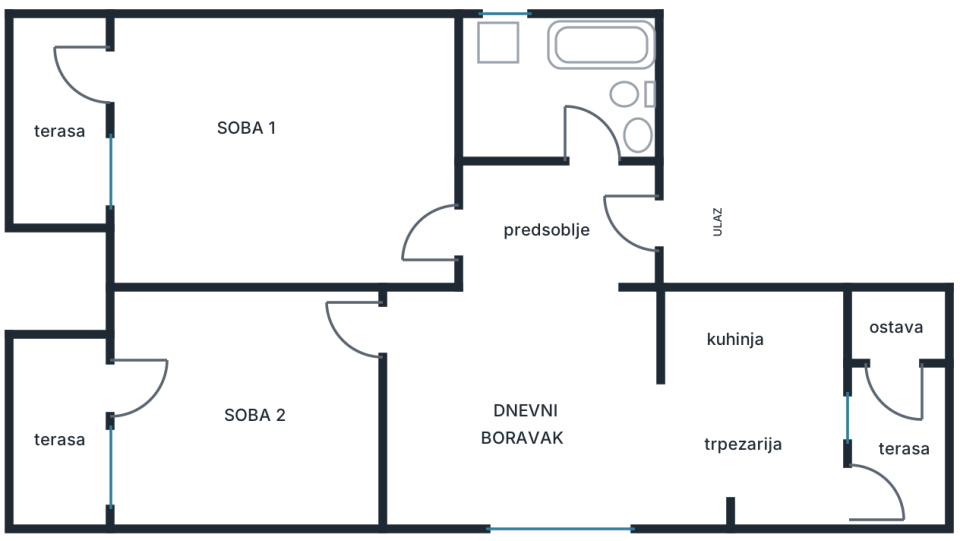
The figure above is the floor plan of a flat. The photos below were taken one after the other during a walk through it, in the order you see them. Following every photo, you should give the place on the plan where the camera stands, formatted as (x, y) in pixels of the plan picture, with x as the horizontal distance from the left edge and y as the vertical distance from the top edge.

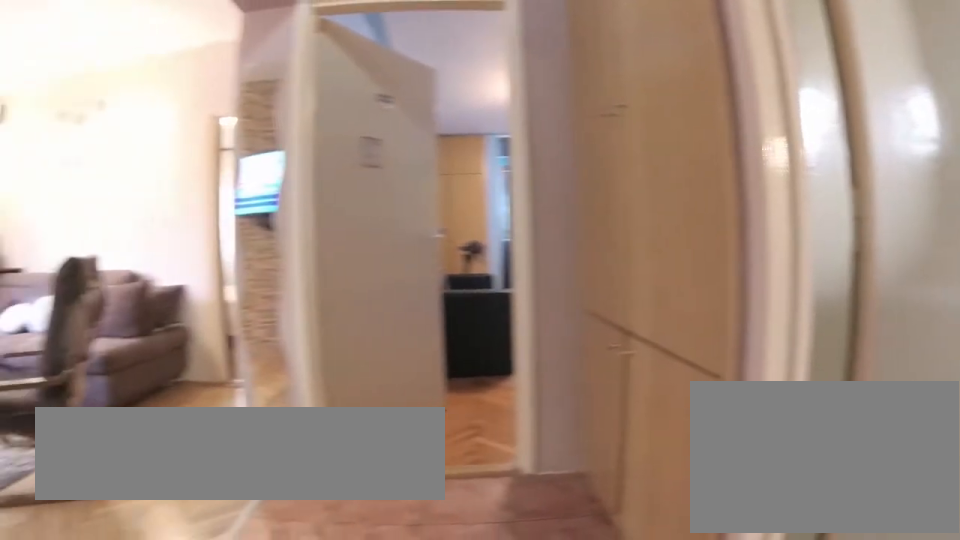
(637, 207)
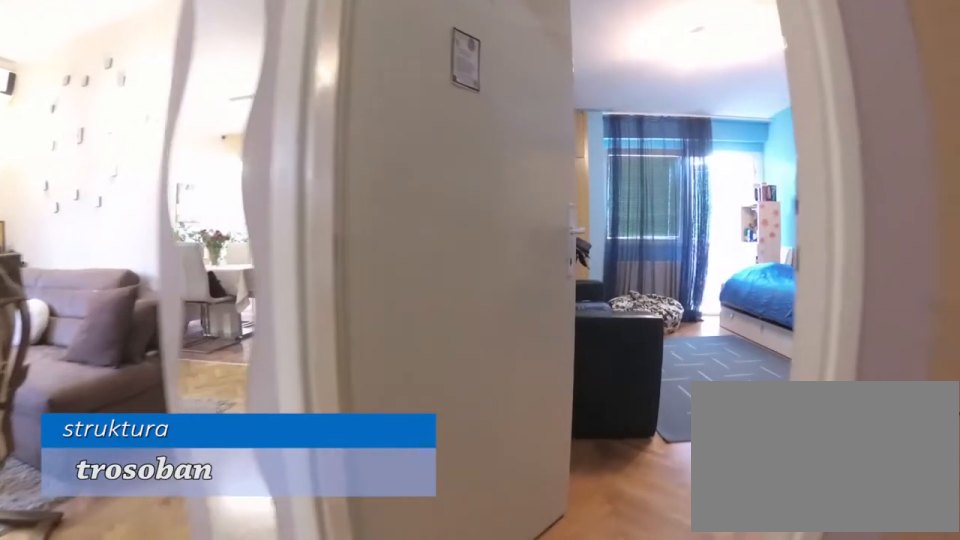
(536, 212)
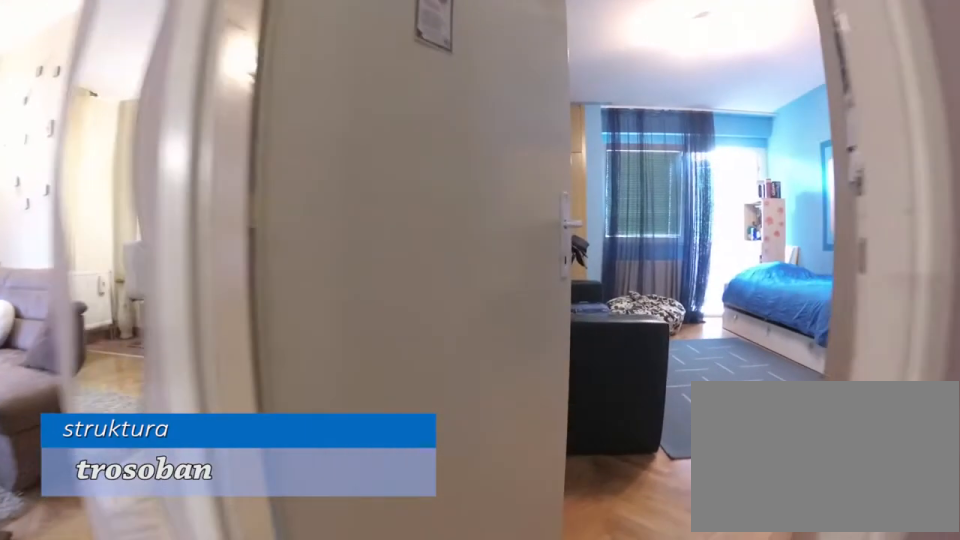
(519, 212)
